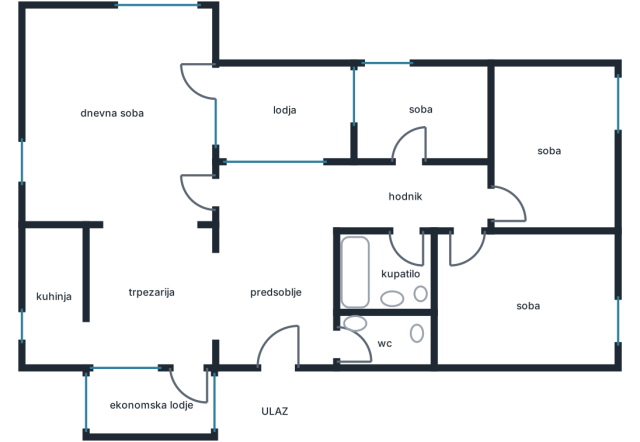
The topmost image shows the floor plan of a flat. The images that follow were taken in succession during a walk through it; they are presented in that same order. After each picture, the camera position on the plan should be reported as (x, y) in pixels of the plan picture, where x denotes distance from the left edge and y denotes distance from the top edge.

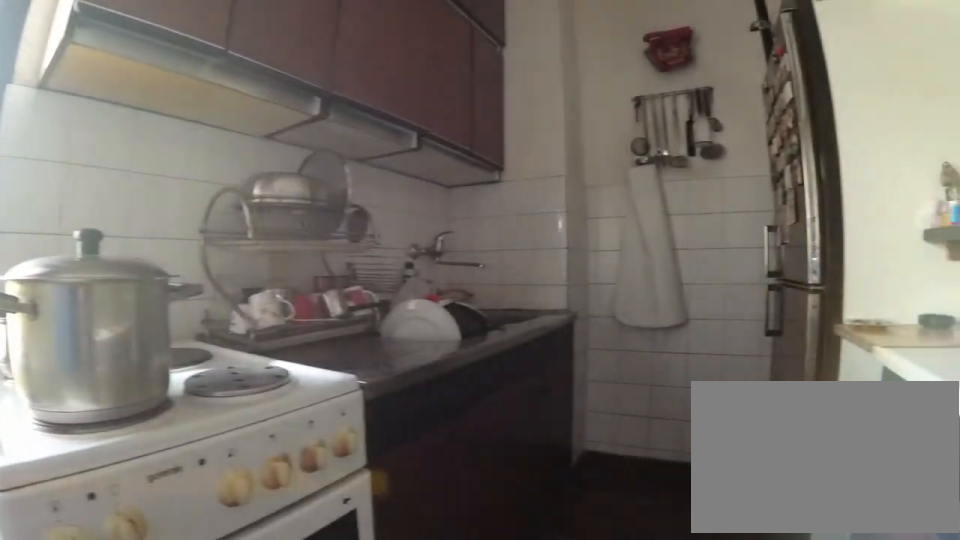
(56, 352)
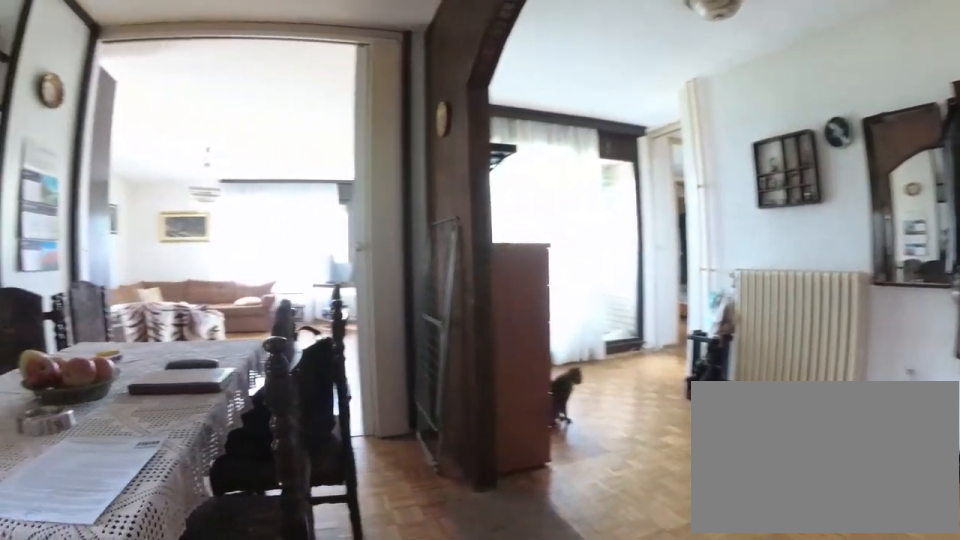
(161, 355)
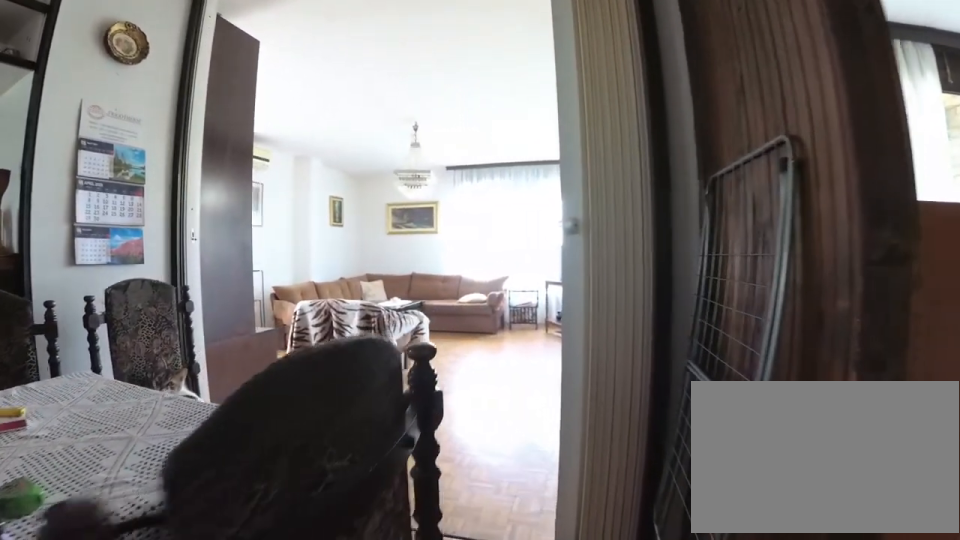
(181, 296)
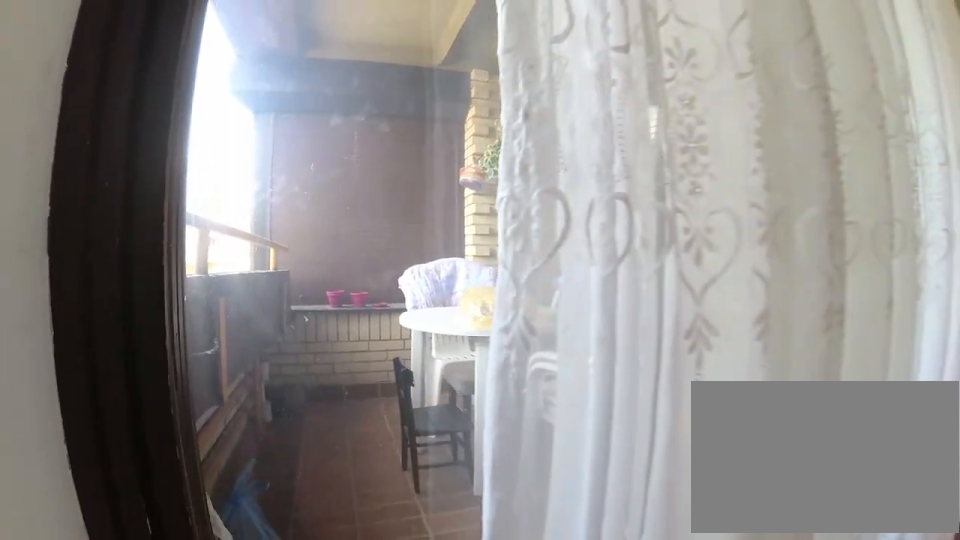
(189, 70)
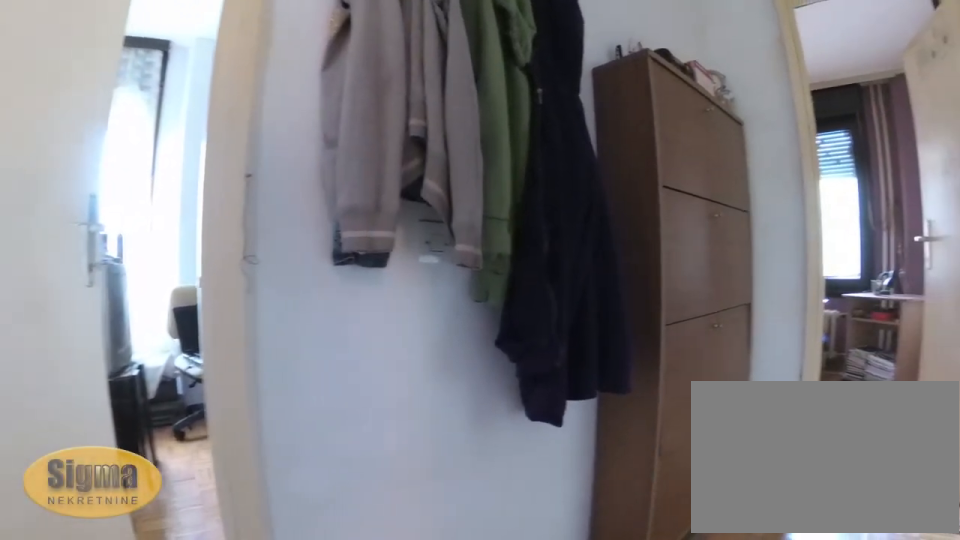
(389, 236)
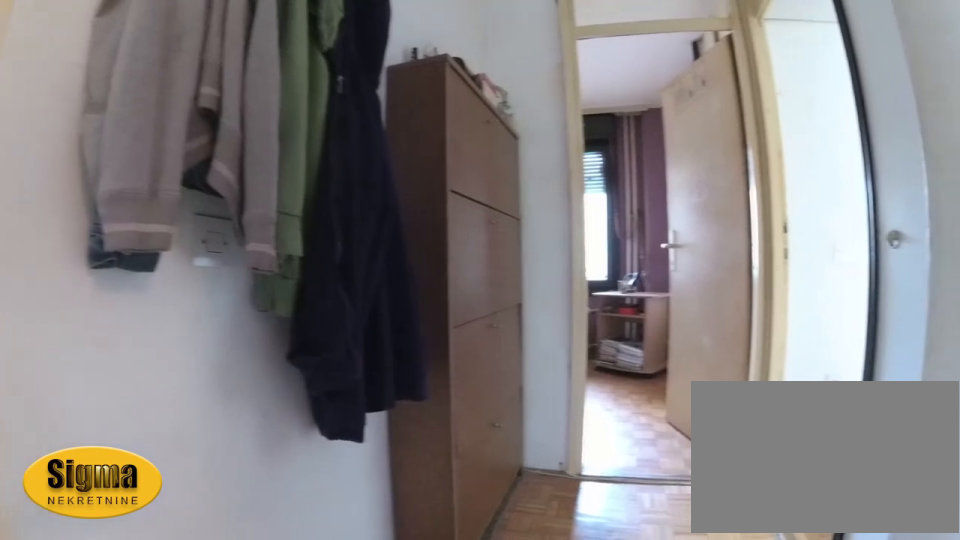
(383, 217)
